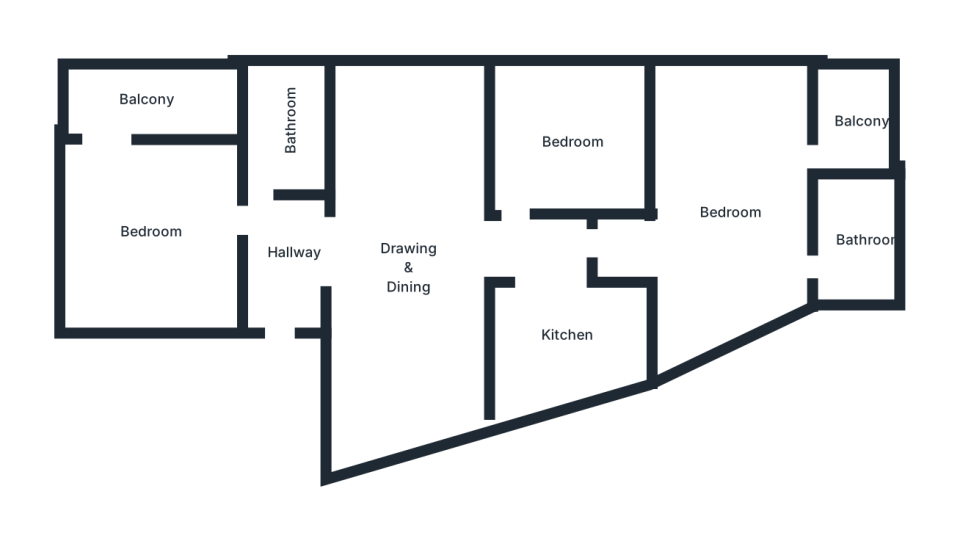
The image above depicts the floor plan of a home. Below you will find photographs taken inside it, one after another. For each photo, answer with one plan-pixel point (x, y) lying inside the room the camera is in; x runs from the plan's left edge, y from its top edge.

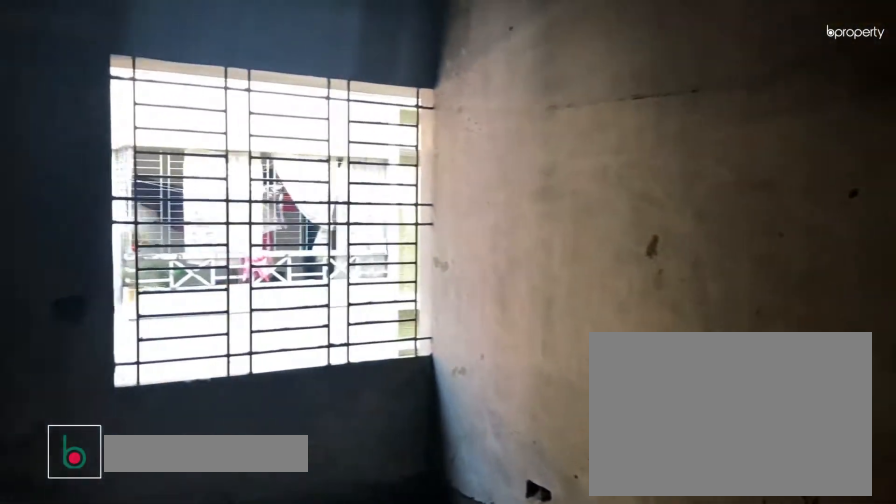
(408, 267)
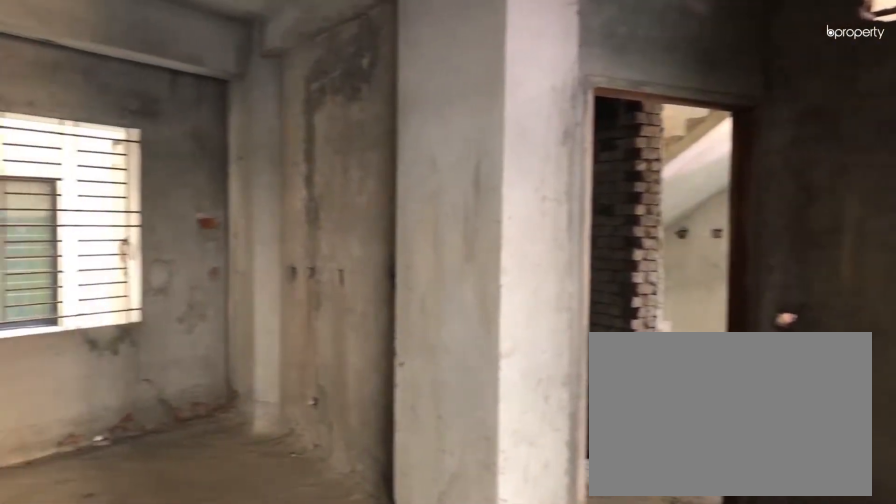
(409, 267)
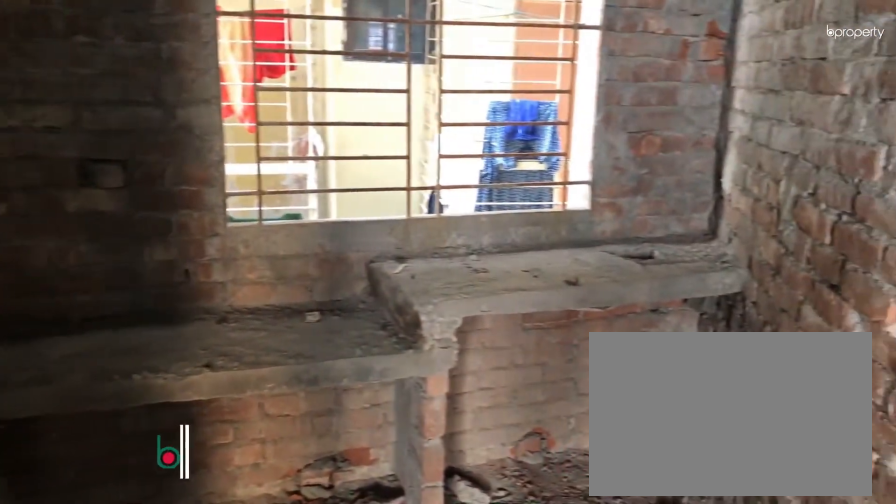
(576, 345)
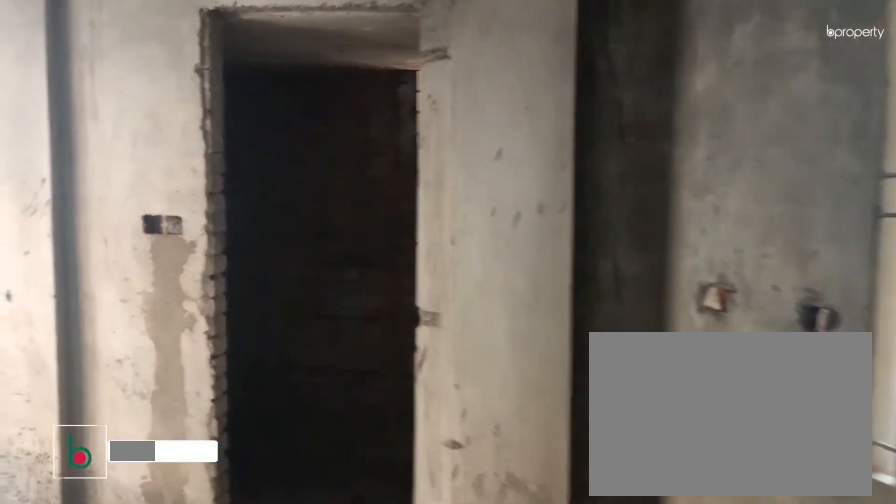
(730, 212)
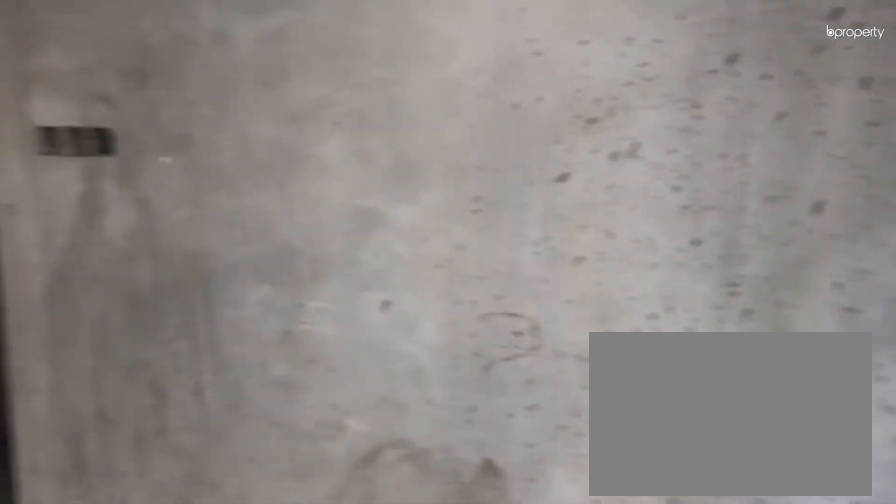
(730, 212)
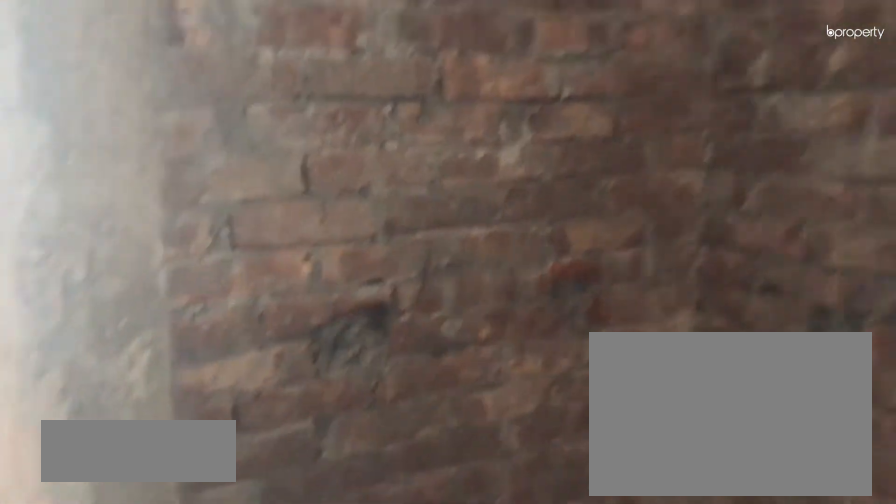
(858, 247)
